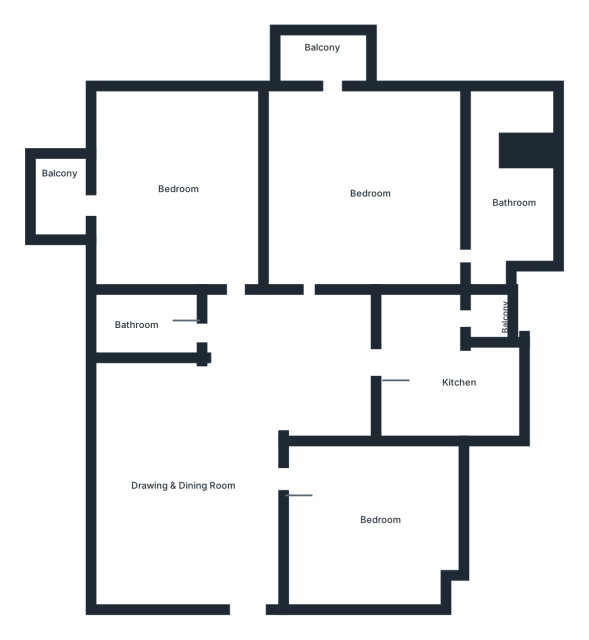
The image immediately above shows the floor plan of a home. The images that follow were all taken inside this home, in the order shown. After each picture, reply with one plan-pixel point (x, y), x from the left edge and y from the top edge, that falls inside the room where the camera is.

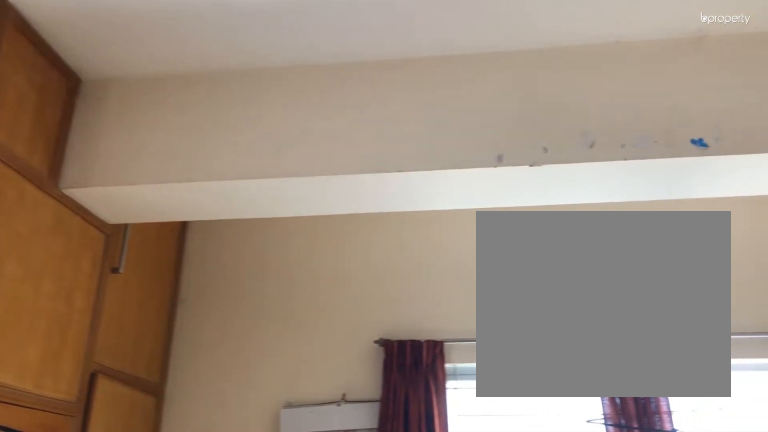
(187, 187)
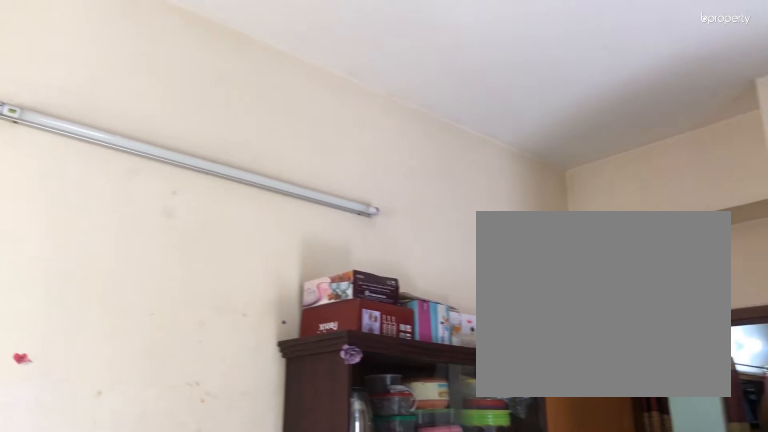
(187, 187)
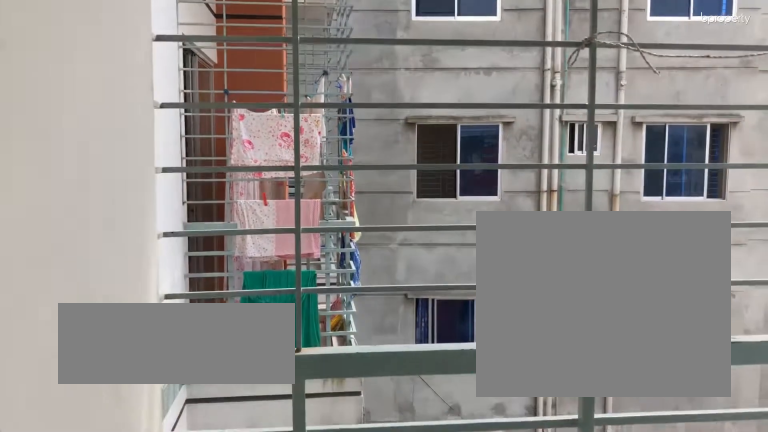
(64, 199)
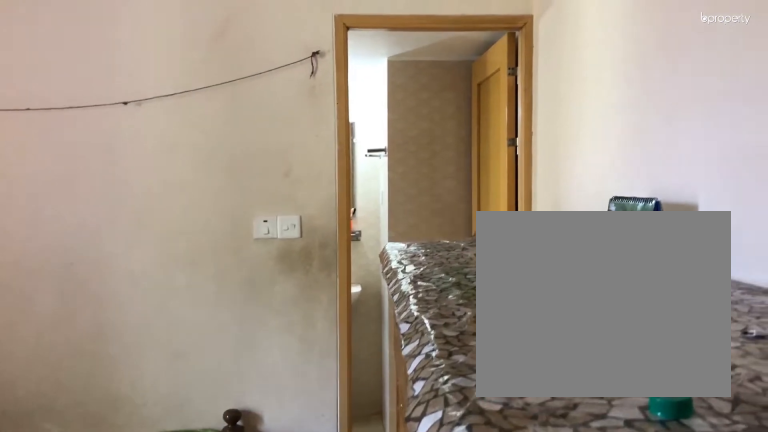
(360, 189)
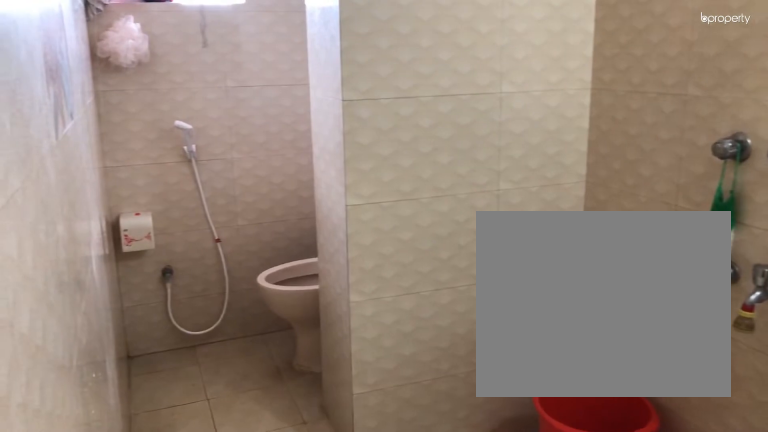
(497, 202)
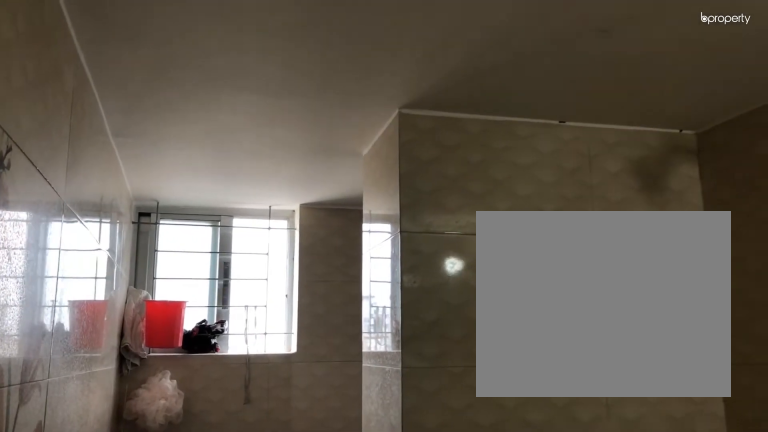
(497, 202)
